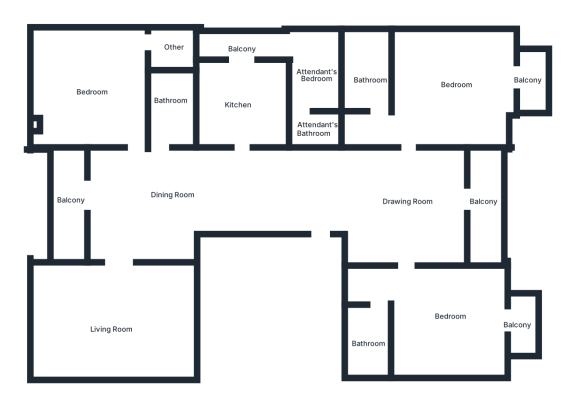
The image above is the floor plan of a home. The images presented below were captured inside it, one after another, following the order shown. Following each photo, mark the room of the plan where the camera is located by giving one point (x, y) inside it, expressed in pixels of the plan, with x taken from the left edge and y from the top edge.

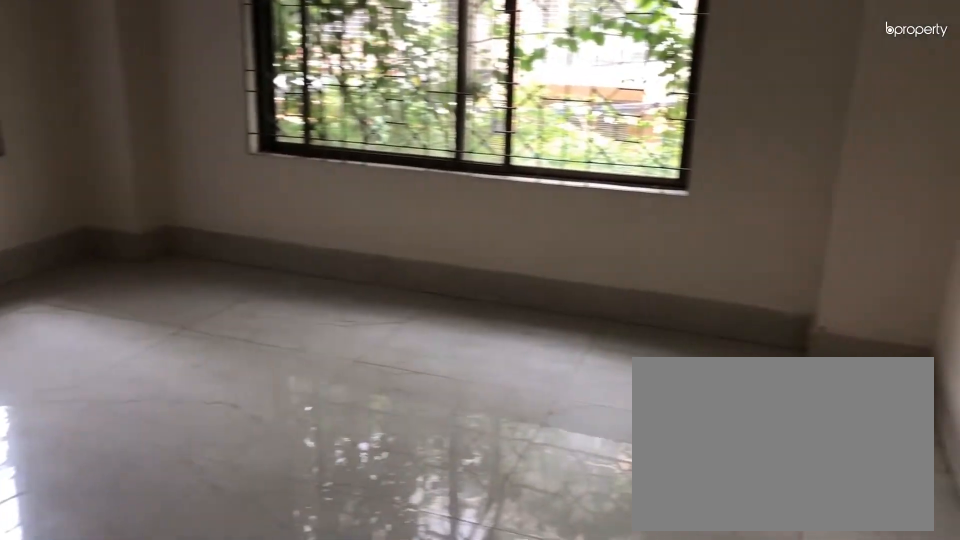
(116, 315)
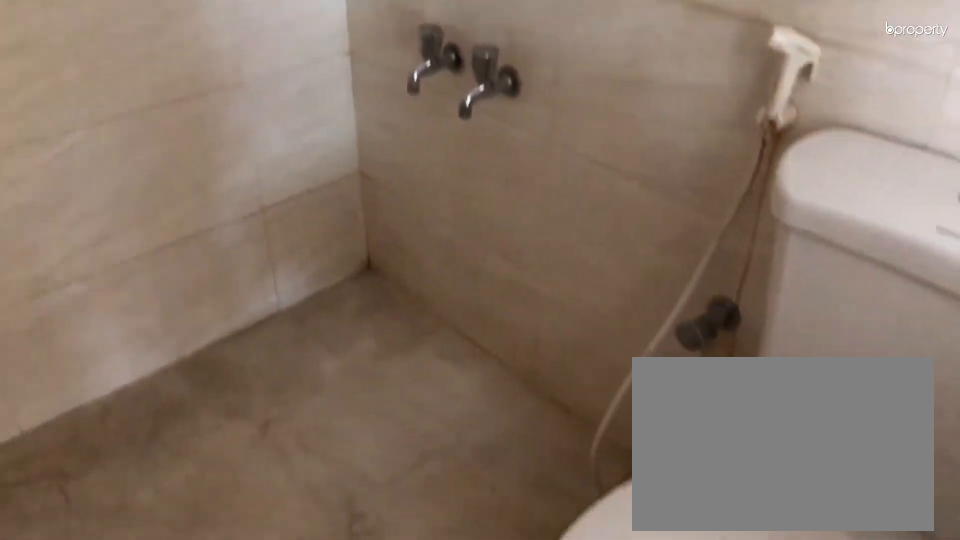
(171, 105)
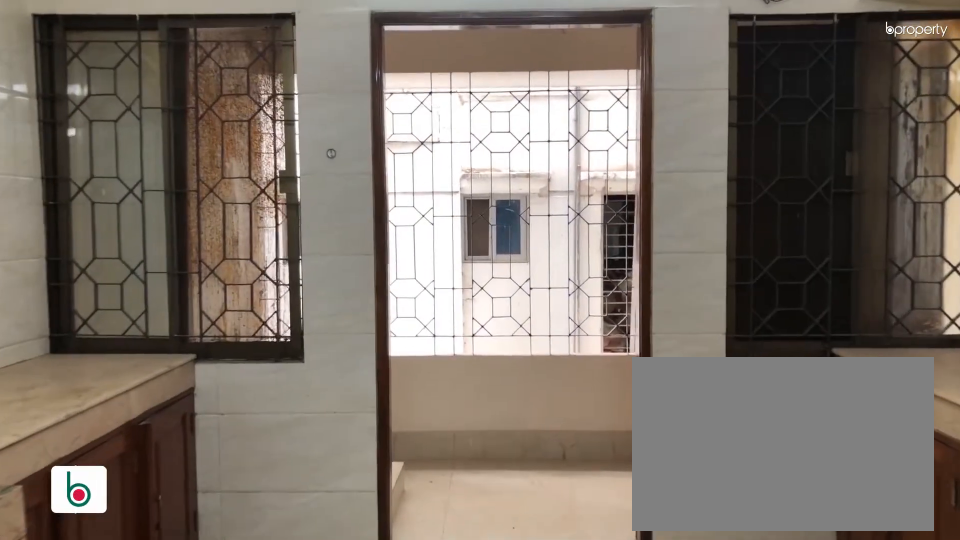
(238, 102)
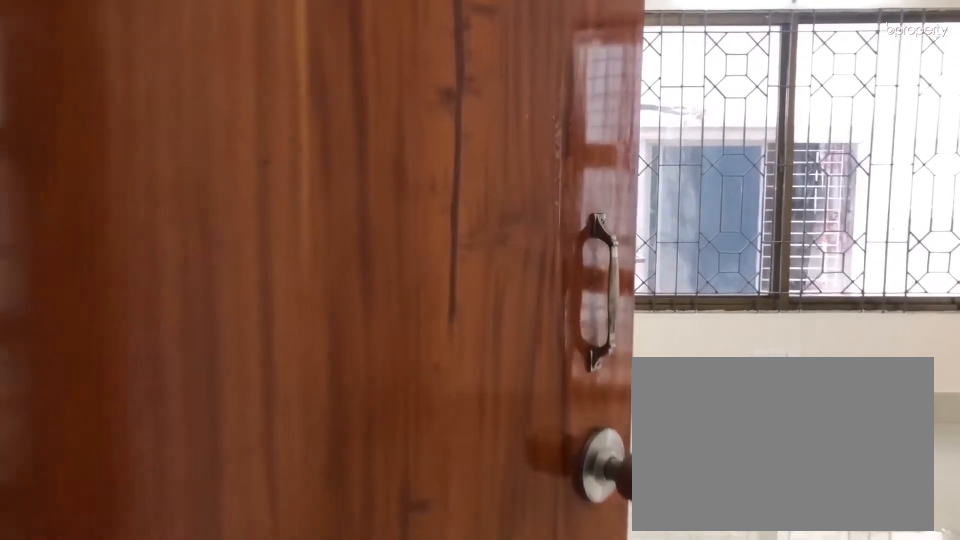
(459, 83)
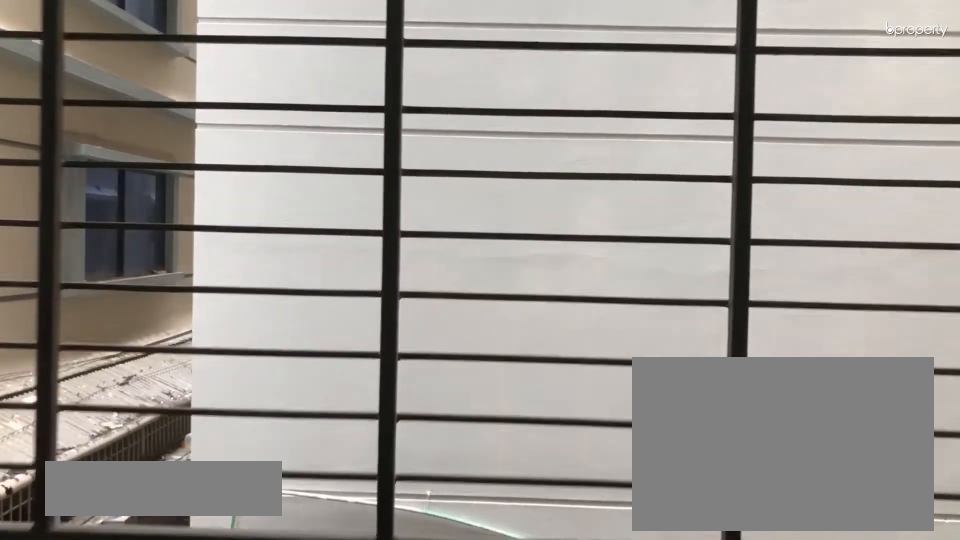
(533, 80)
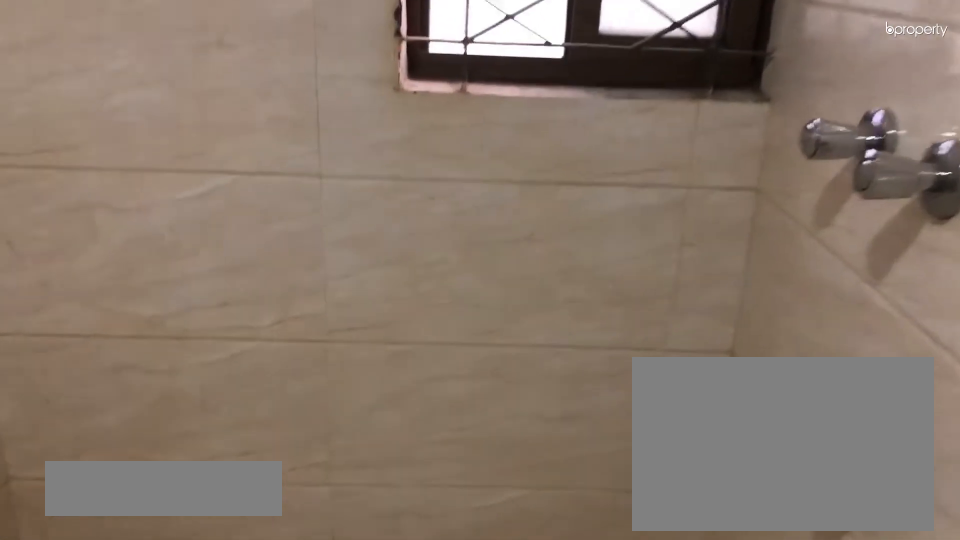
(369, 79)
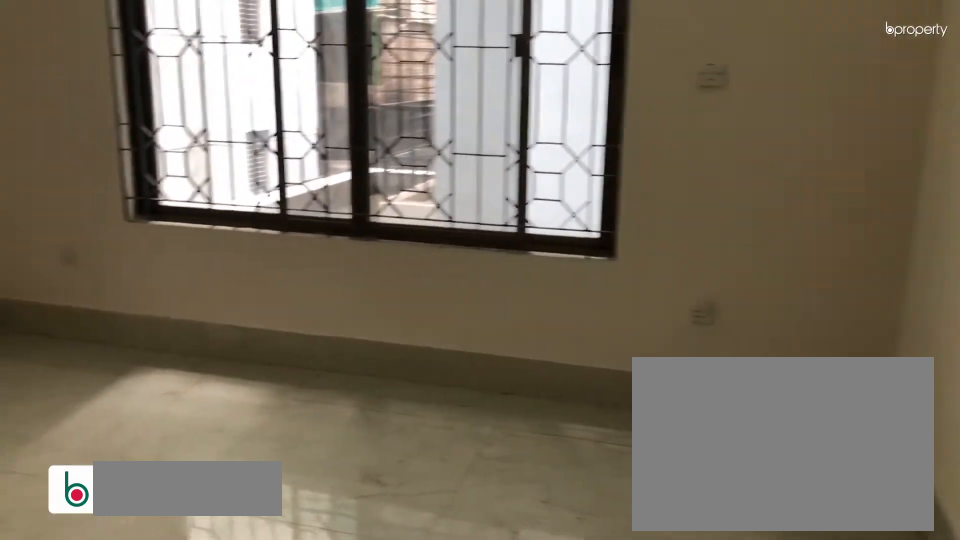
(443, 313)
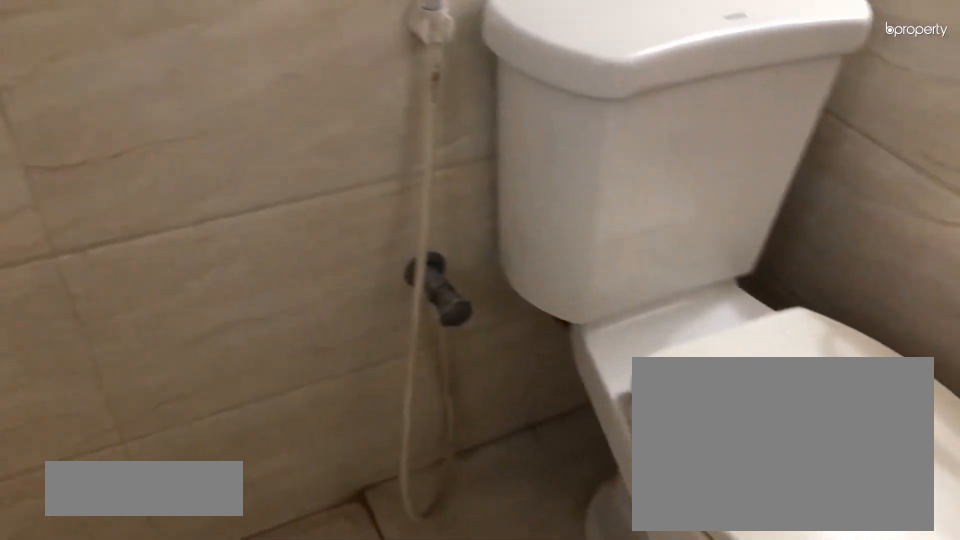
(372, 331)
